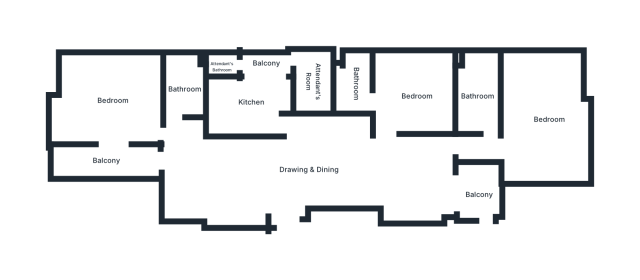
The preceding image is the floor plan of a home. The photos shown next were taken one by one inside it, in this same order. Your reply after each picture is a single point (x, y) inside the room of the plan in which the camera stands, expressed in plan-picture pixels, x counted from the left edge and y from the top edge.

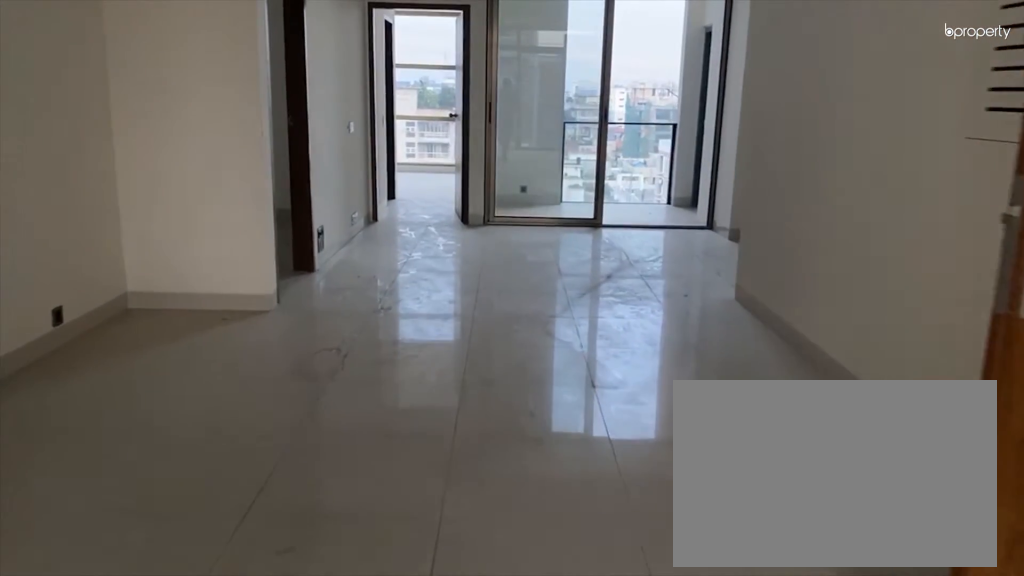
(290, 176)
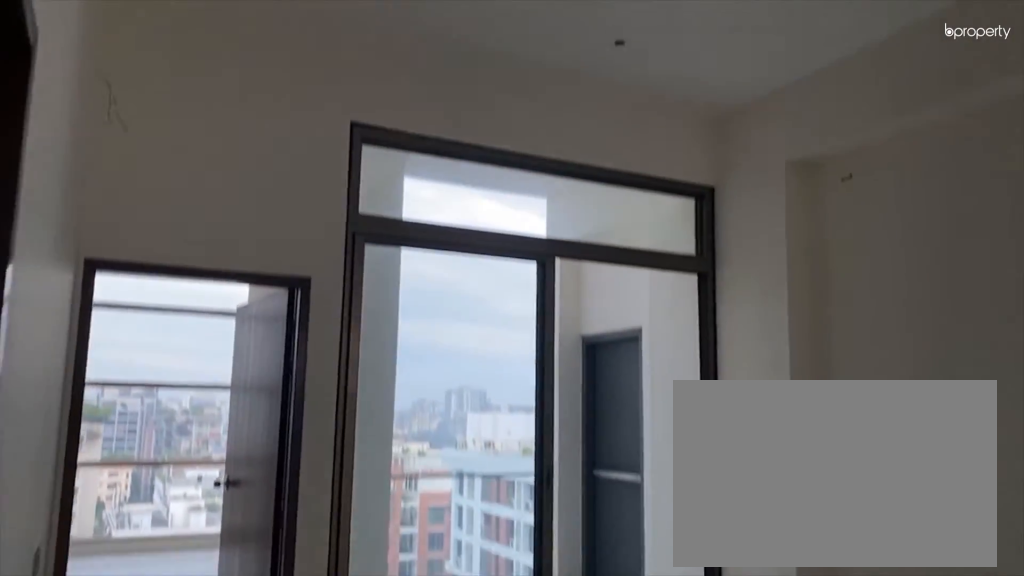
(403, 176)
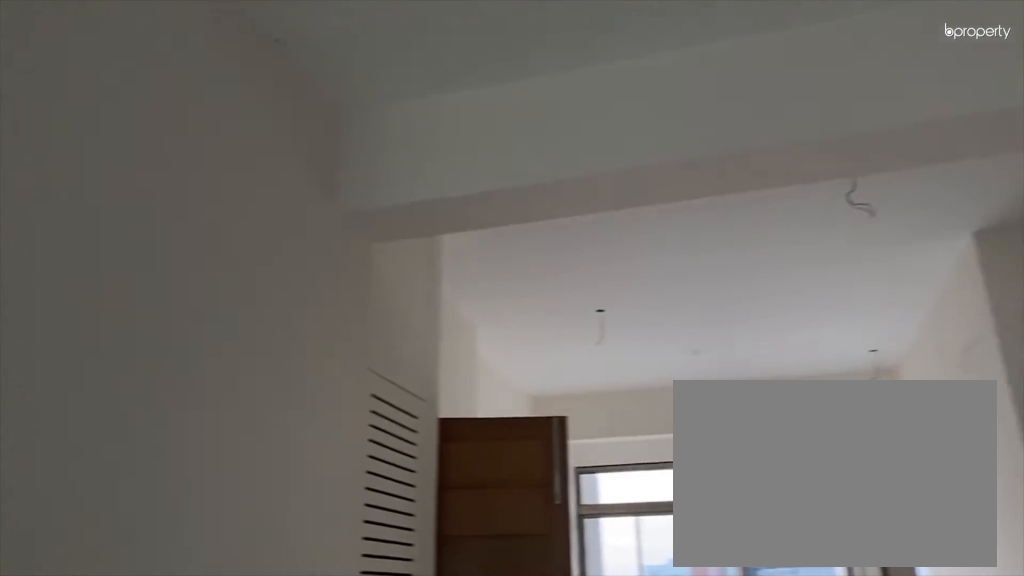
(403, 176)
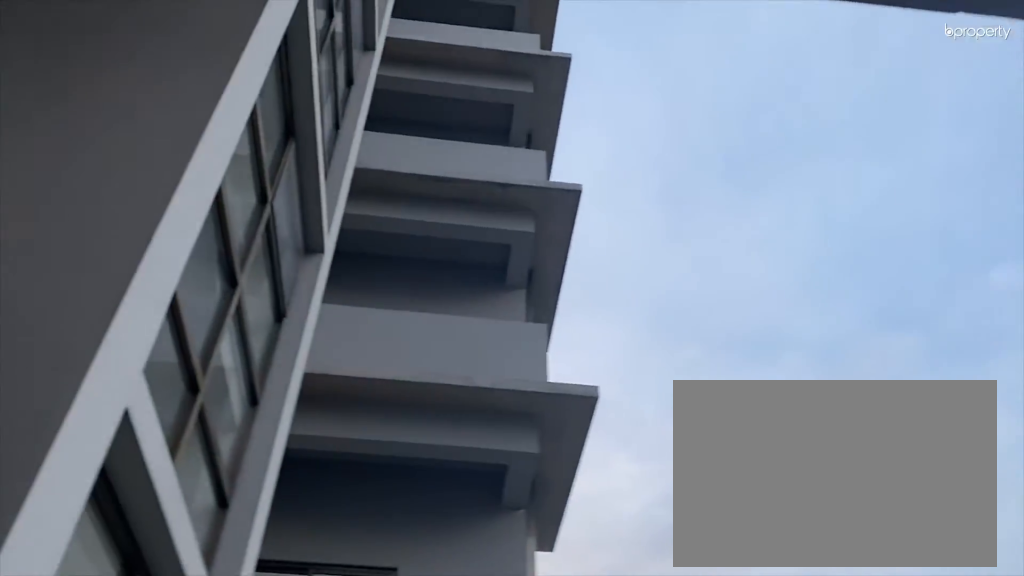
(105, 160)
